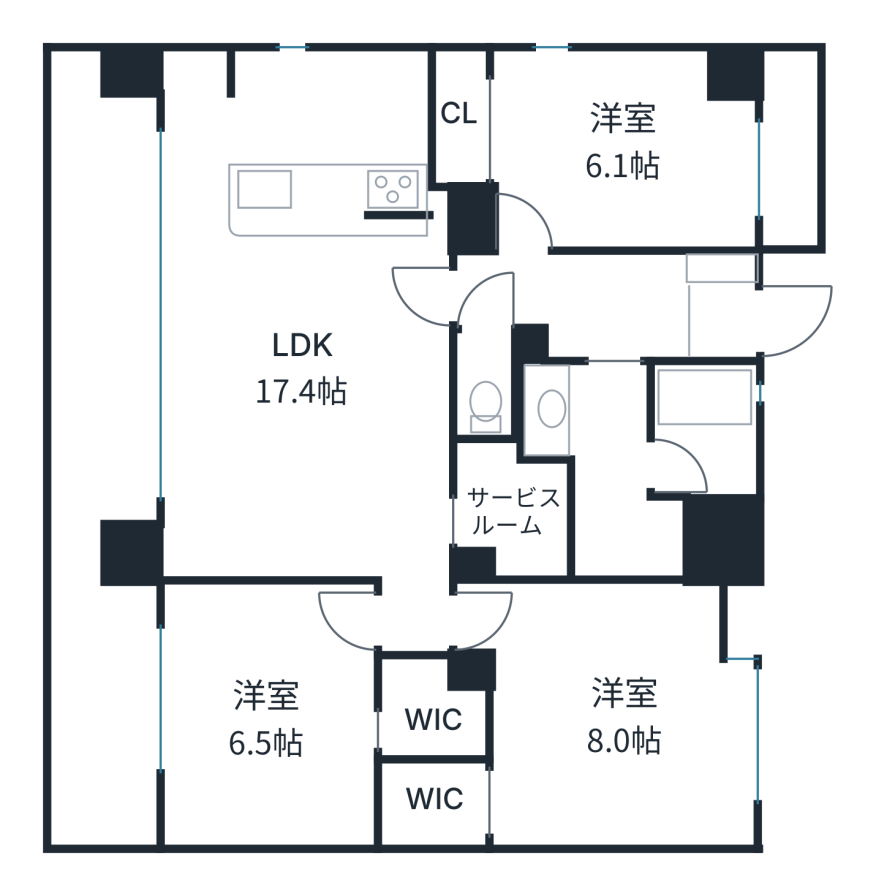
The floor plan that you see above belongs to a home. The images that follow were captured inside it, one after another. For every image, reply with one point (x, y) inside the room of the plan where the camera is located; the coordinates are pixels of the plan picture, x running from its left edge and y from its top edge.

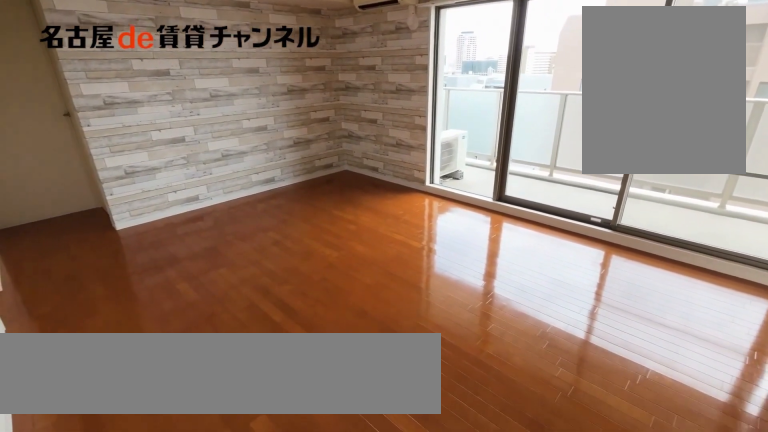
(302, 312)
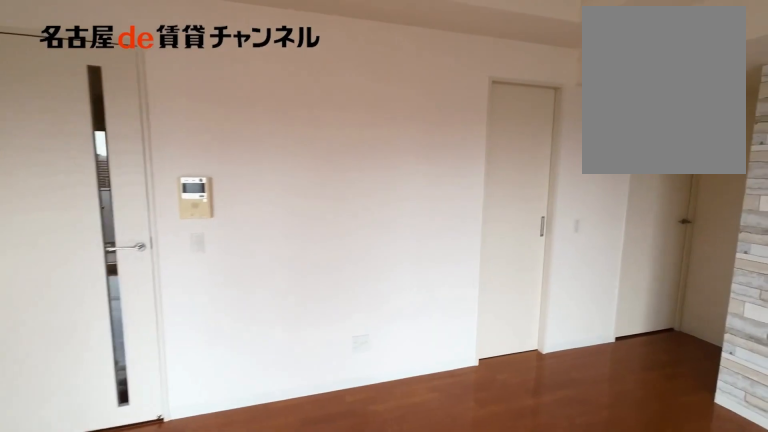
(302, 313)
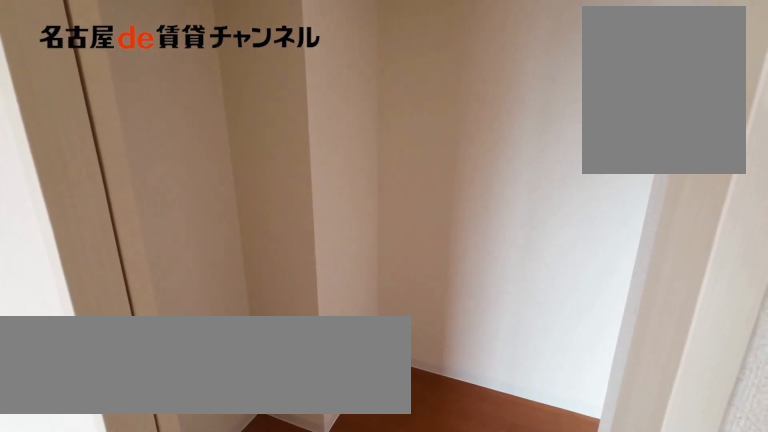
(510, 510)
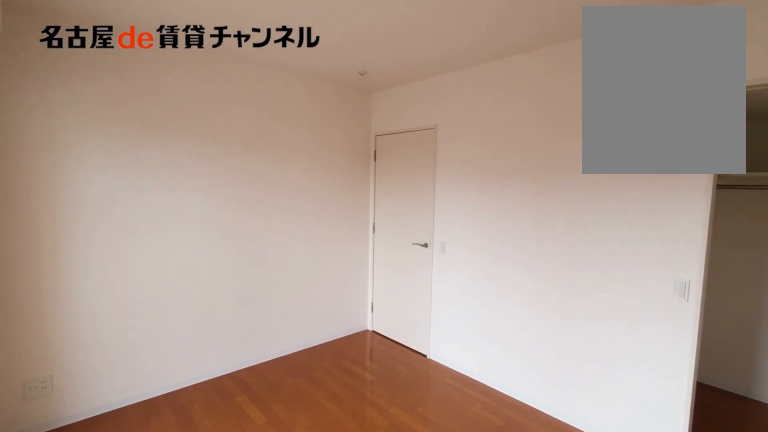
(298, 728)
